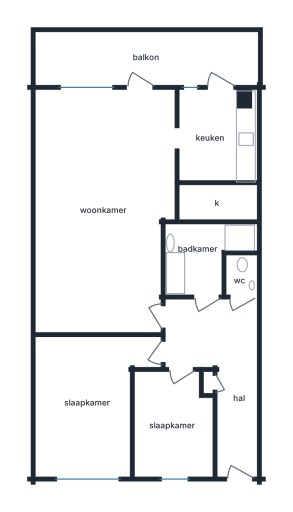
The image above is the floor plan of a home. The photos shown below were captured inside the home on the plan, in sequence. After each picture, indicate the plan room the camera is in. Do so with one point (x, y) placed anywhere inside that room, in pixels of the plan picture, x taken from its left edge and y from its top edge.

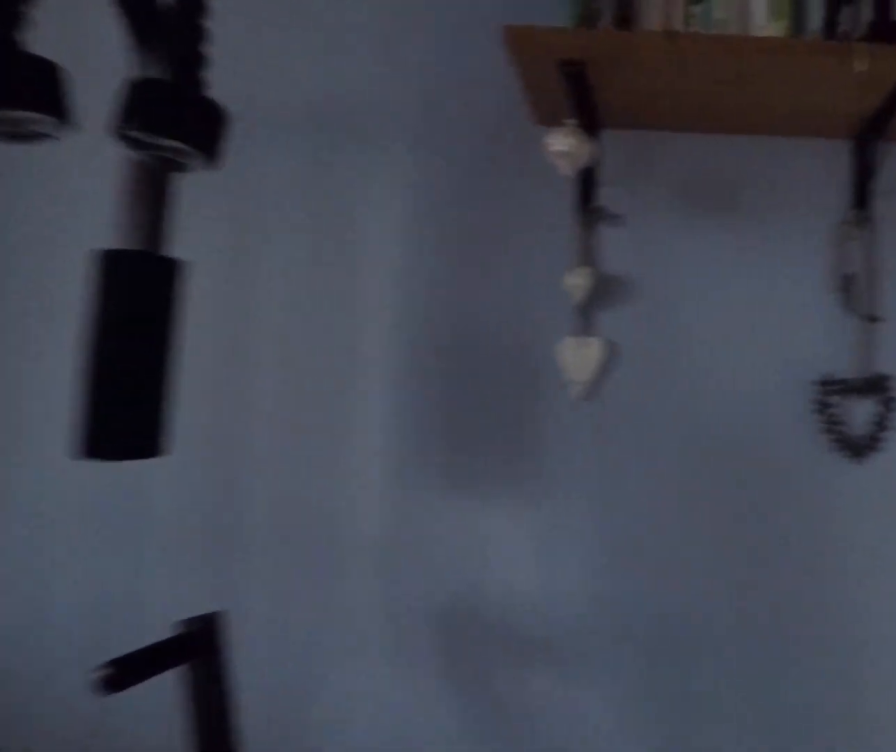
(172, 424)
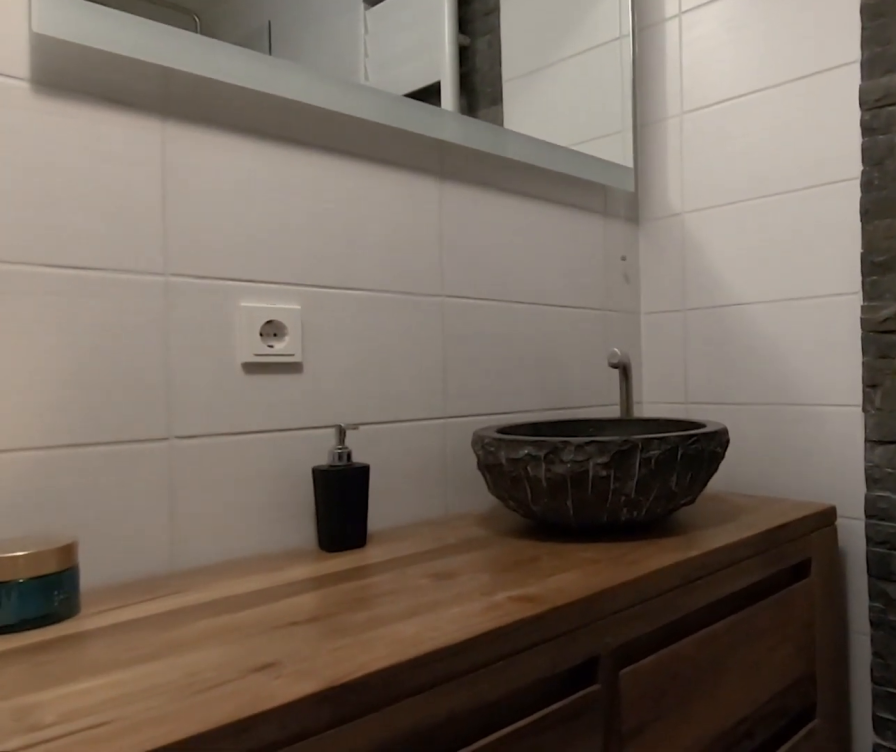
(200, 255)
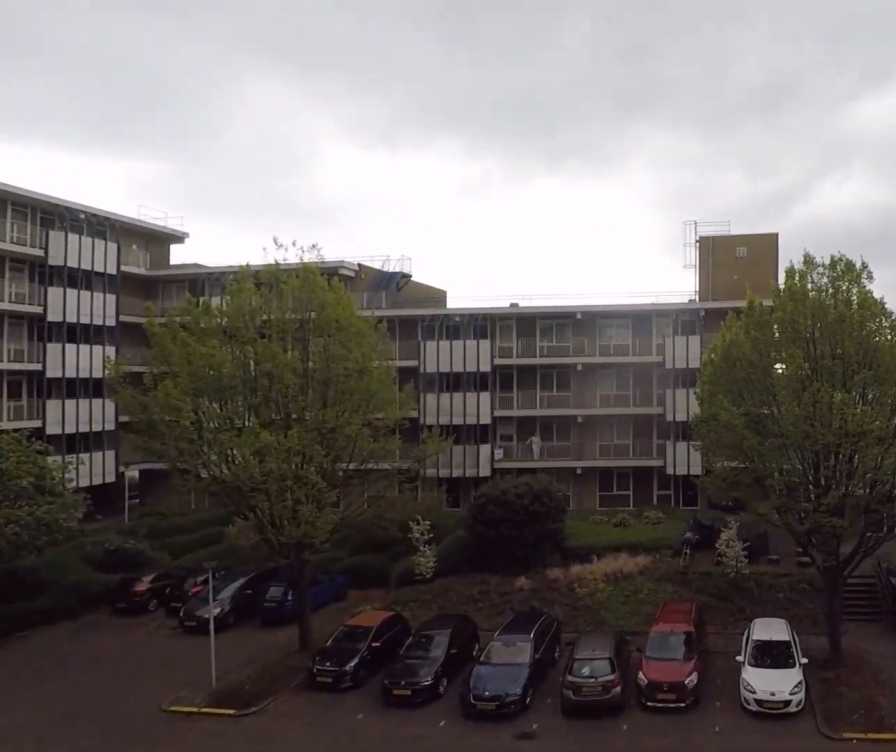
(146, 57)
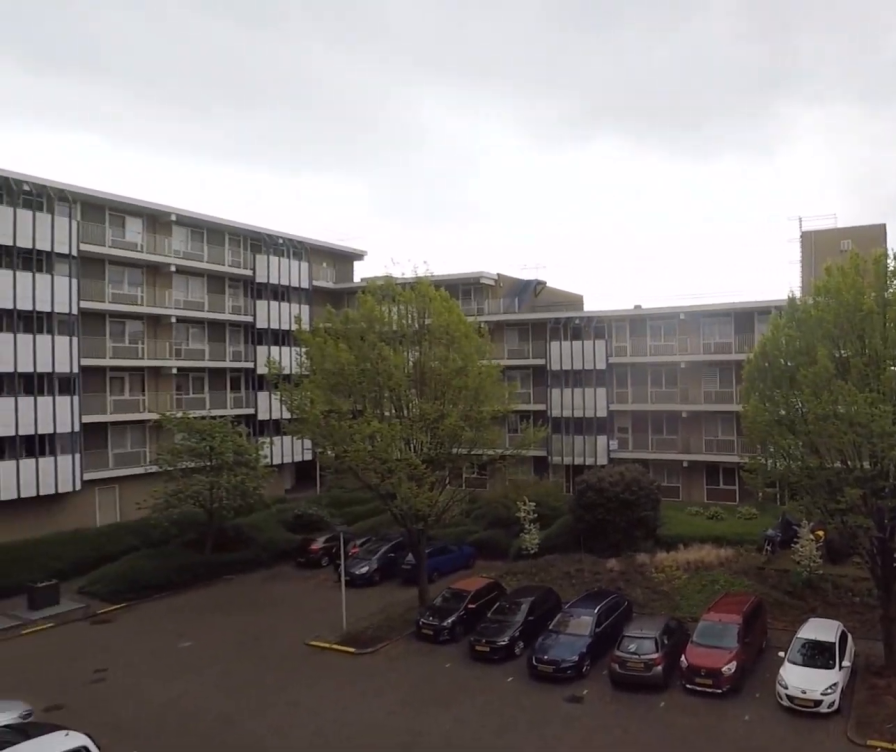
(146, 57)
